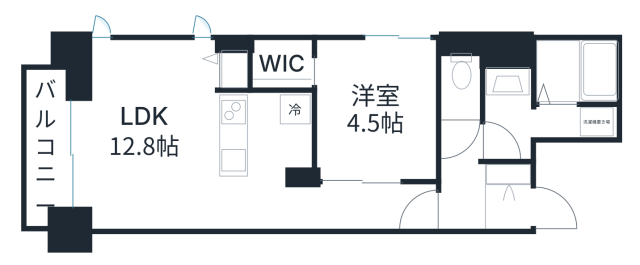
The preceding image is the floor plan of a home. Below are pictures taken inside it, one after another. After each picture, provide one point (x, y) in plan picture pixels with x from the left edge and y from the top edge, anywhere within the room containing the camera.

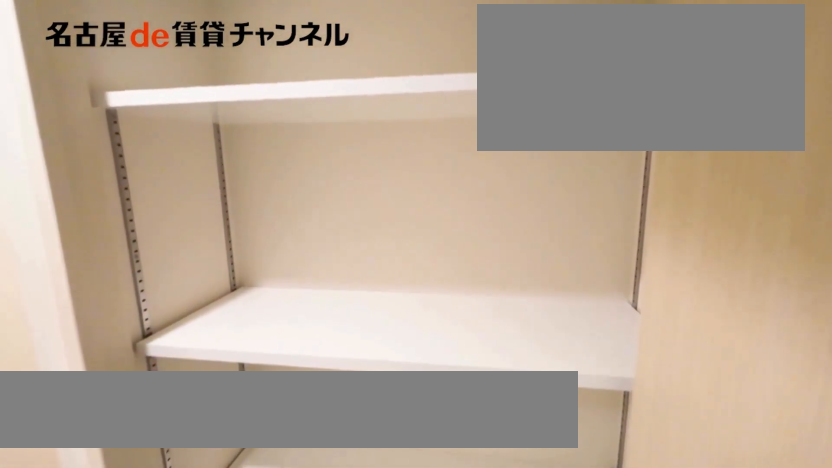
(509, 171)
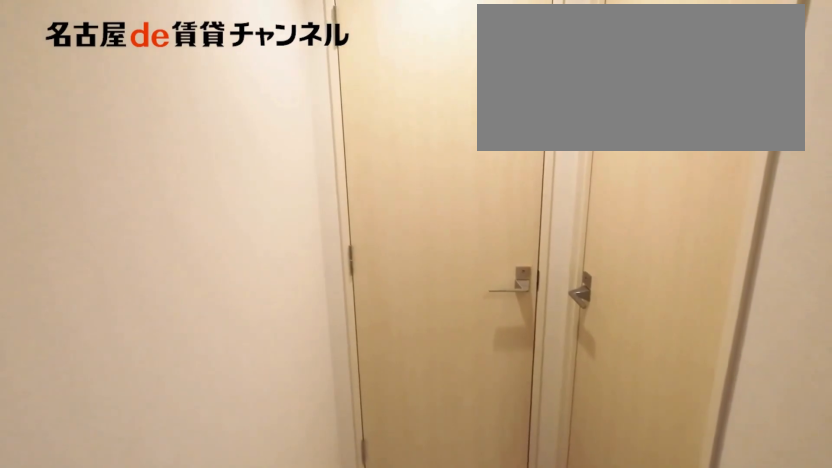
(509, 171)
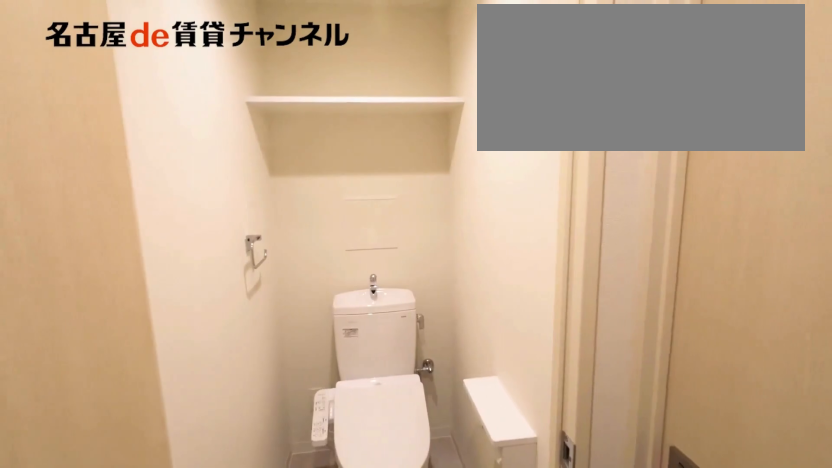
(462, 78)
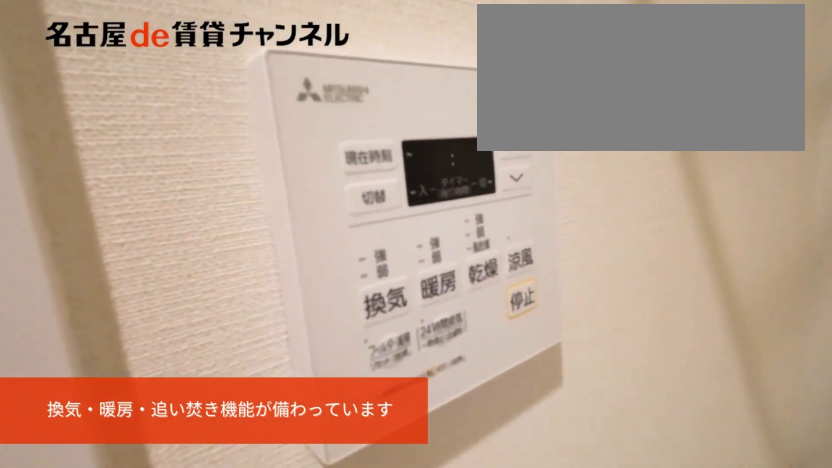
(545, 123)
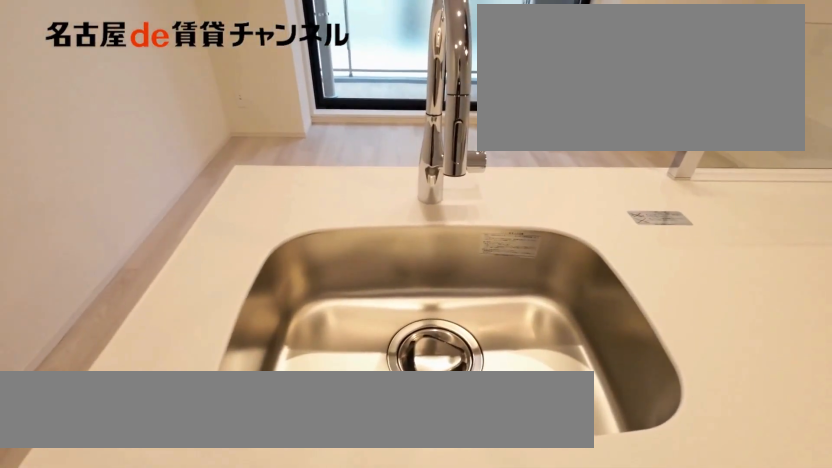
(267, 137)
